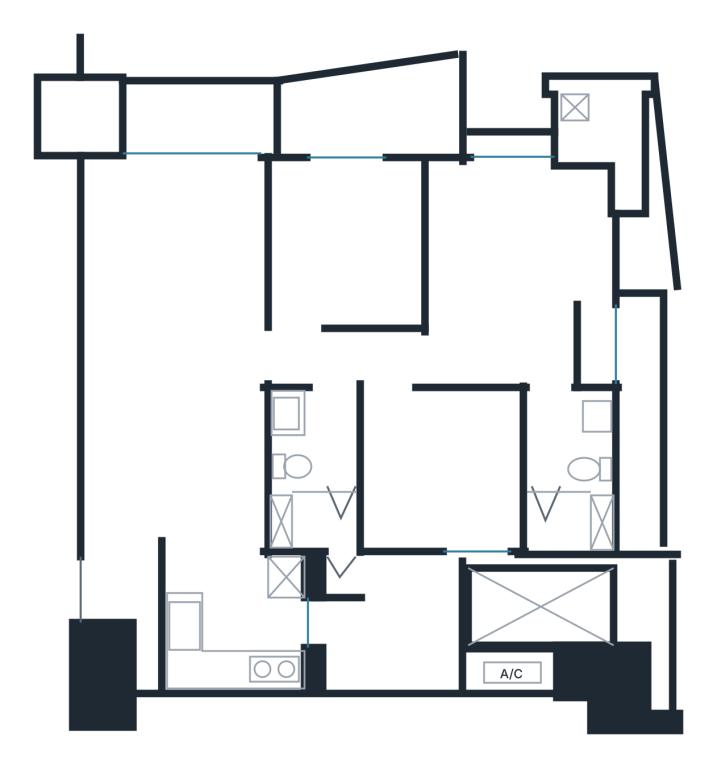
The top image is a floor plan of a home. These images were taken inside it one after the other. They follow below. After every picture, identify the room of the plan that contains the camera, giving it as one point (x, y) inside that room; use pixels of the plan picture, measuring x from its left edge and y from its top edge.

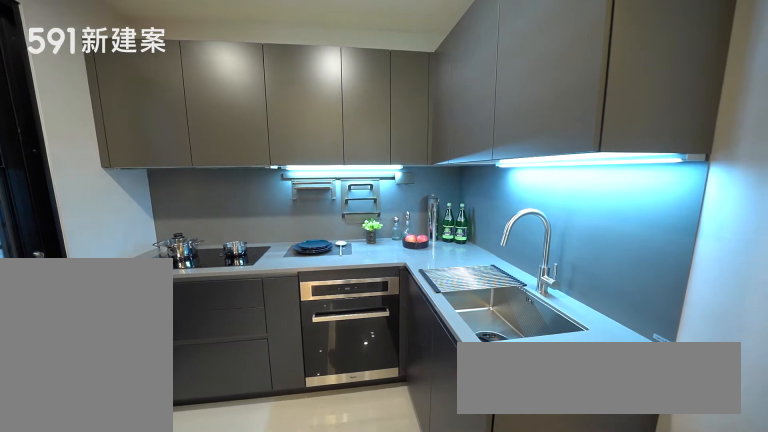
(234, 623)
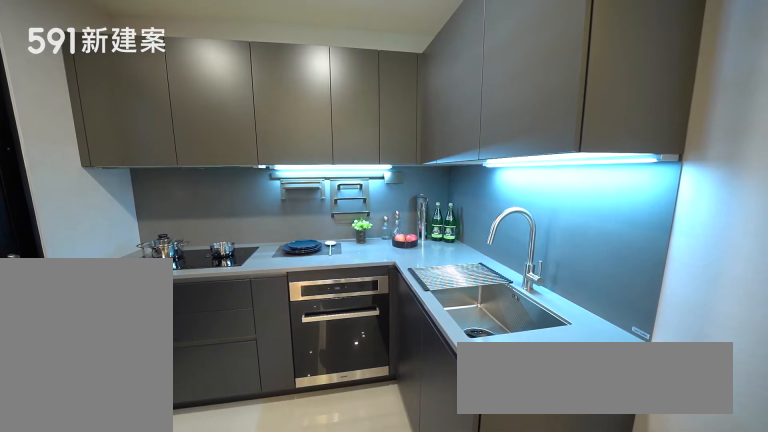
(234, 623)
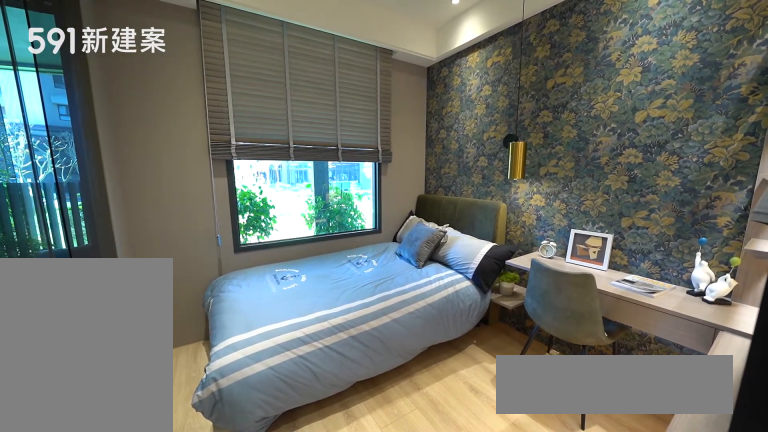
(348, 239)
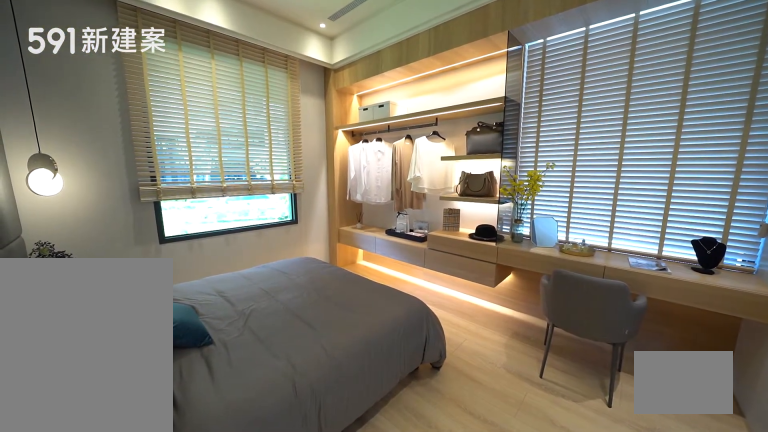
(525, 271)
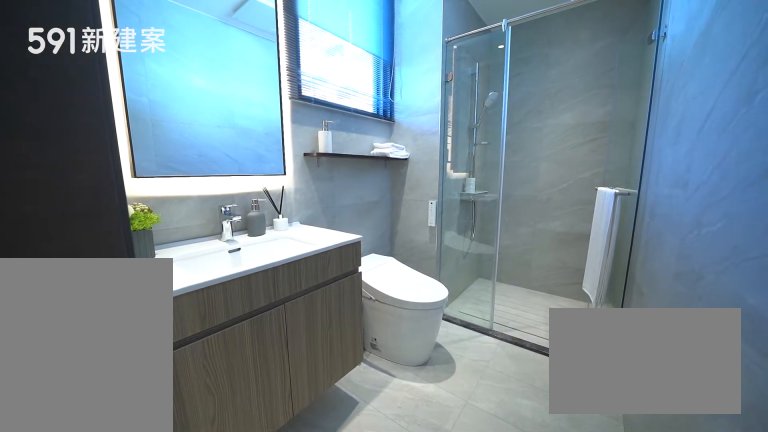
(570, 481)
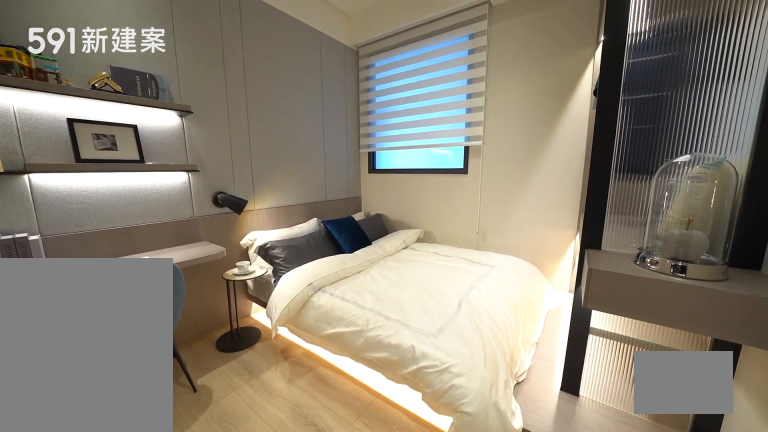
(446, 474)
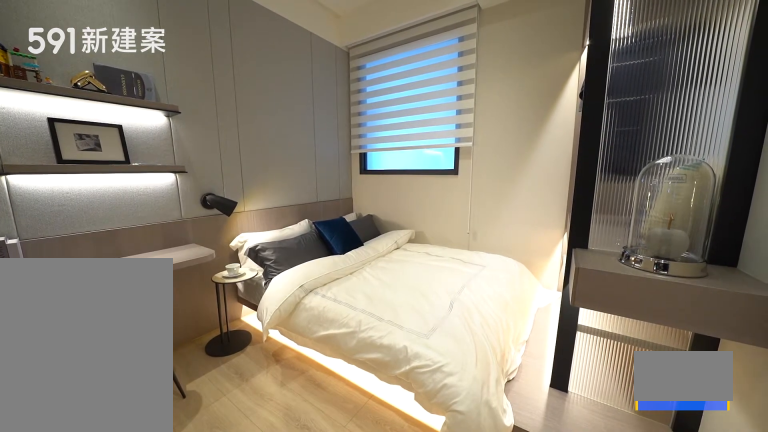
(446, 474)
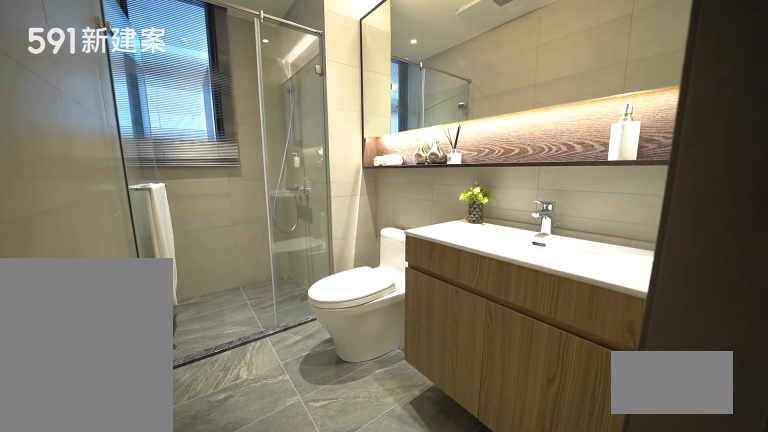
(314, 478)
